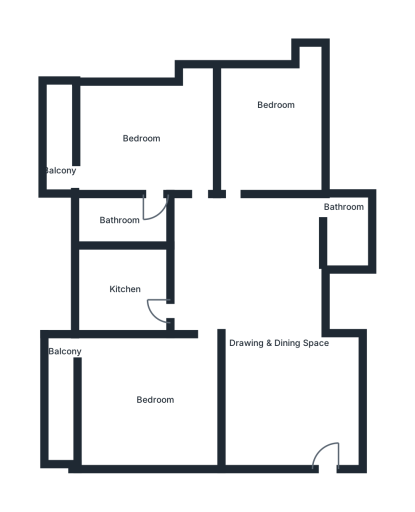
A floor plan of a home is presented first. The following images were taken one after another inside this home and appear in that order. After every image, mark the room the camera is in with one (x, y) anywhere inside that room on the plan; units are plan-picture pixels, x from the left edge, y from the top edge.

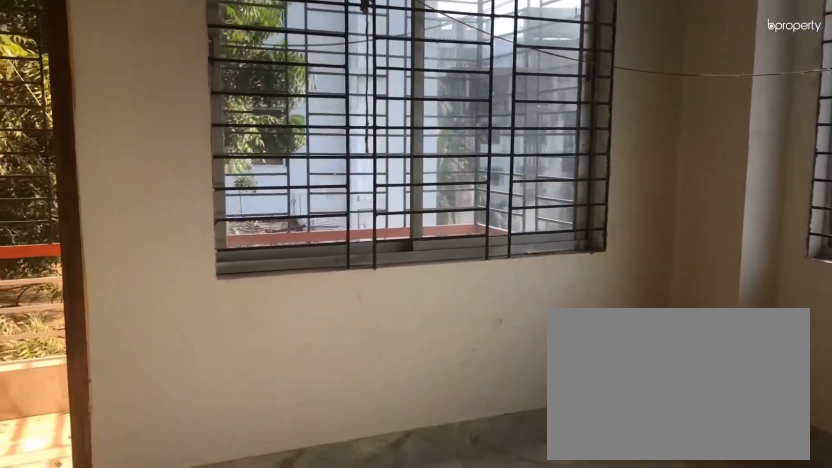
(135, 138)
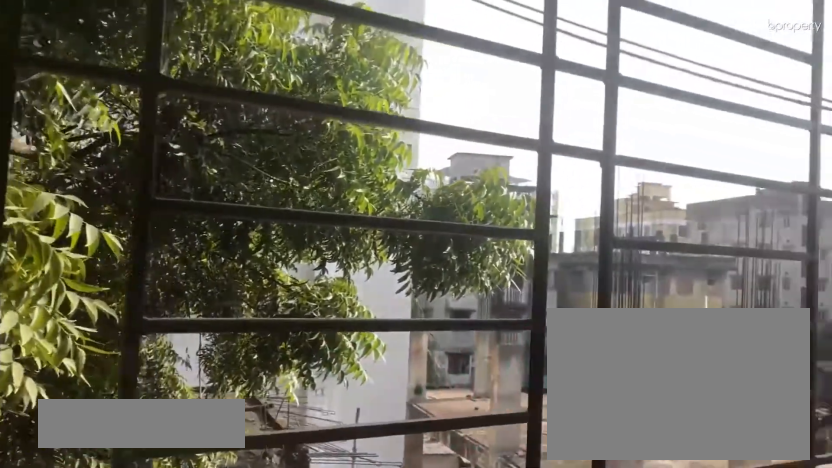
(57, 153)
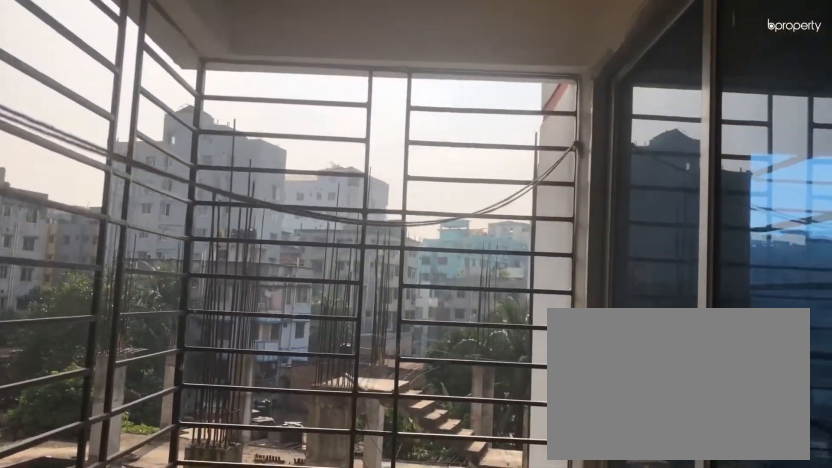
(57, 153)
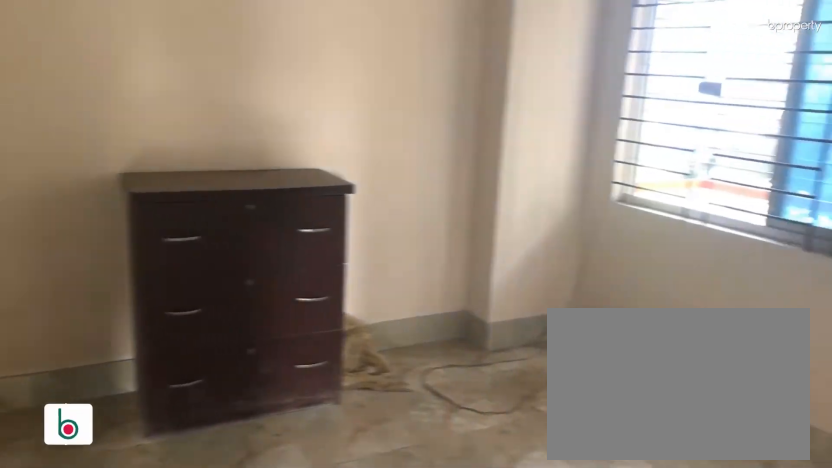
(145, 393)
